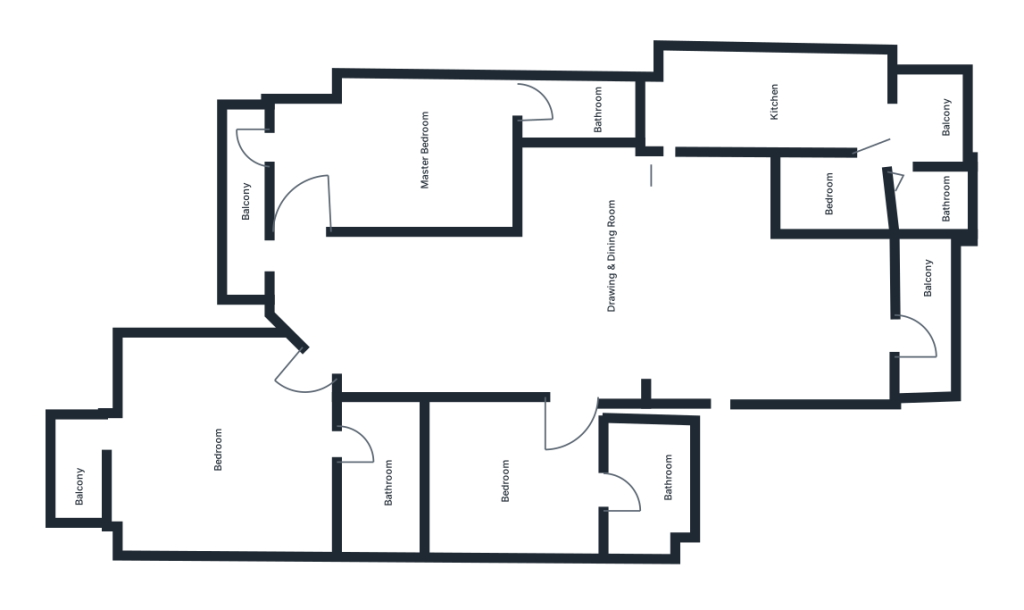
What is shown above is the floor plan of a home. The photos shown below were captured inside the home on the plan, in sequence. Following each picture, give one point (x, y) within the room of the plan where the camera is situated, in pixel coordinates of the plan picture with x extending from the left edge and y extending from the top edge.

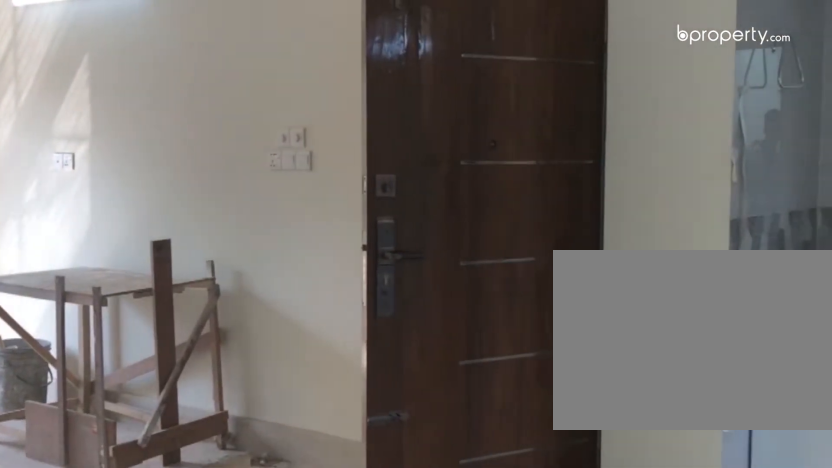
(647, 276)
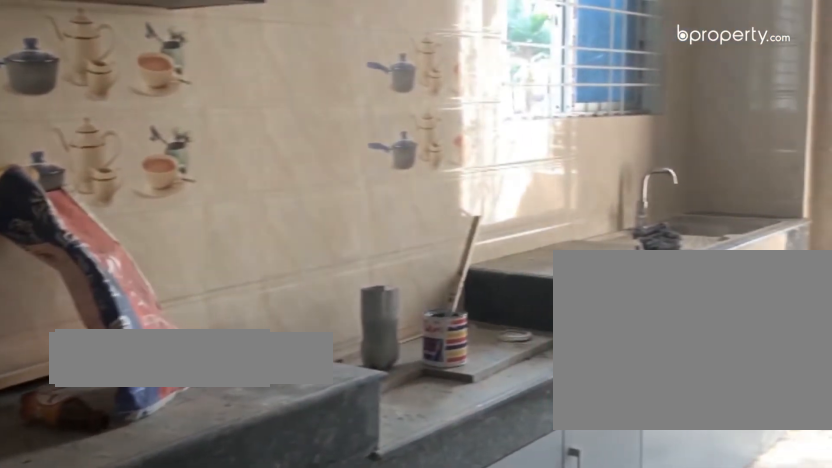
(729, 101)
